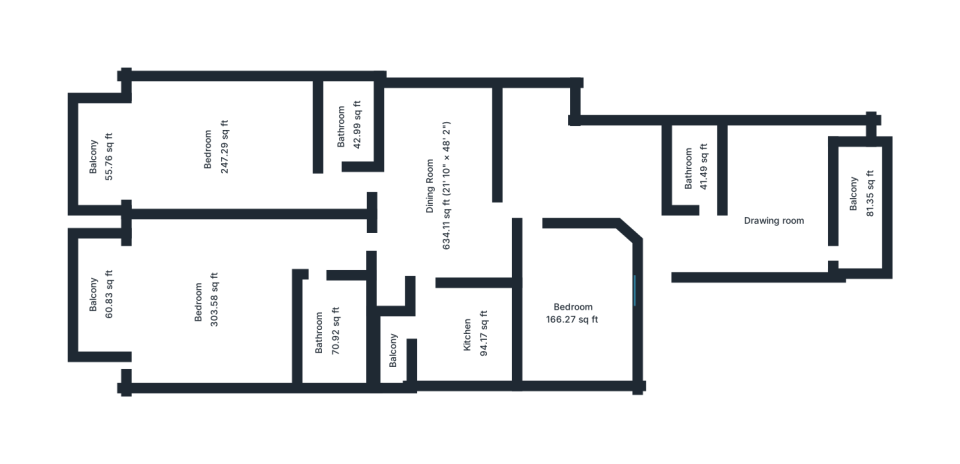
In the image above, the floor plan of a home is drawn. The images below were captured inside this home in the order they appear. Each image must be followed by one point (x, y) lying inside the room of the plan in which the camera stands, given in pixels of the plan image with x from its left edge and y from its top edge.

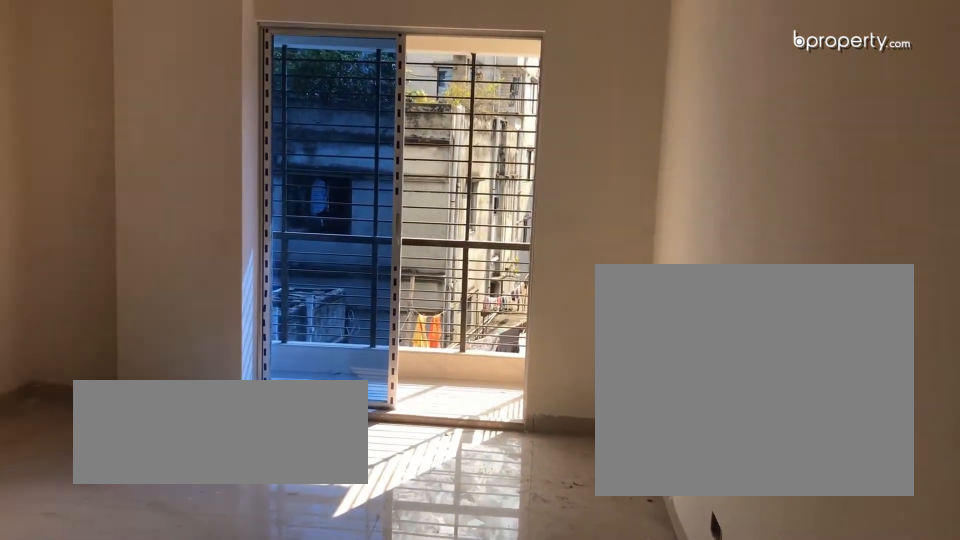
(212, 297)
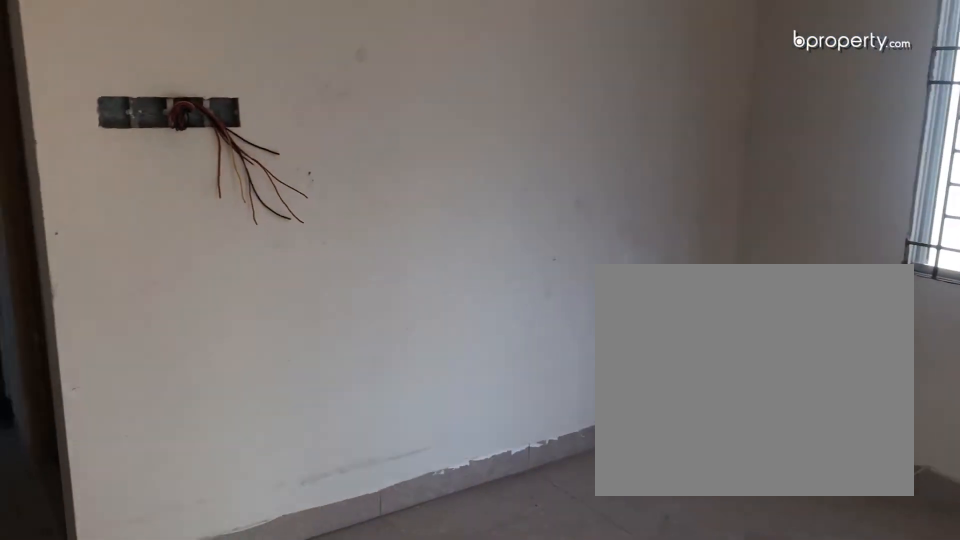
(212, 297)
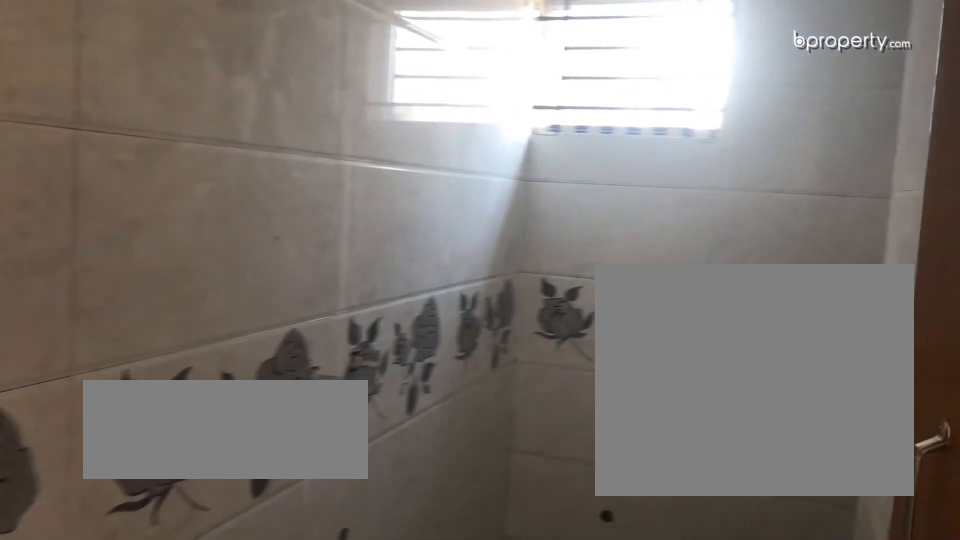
(326, 340)
